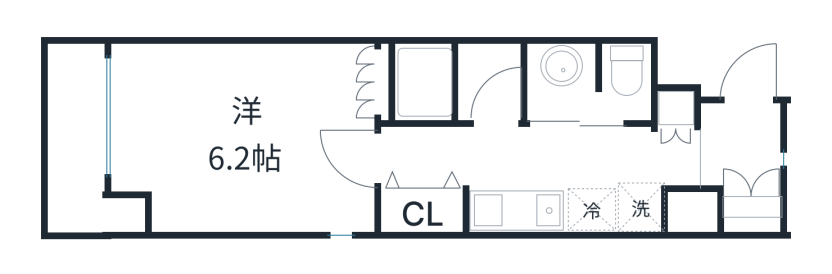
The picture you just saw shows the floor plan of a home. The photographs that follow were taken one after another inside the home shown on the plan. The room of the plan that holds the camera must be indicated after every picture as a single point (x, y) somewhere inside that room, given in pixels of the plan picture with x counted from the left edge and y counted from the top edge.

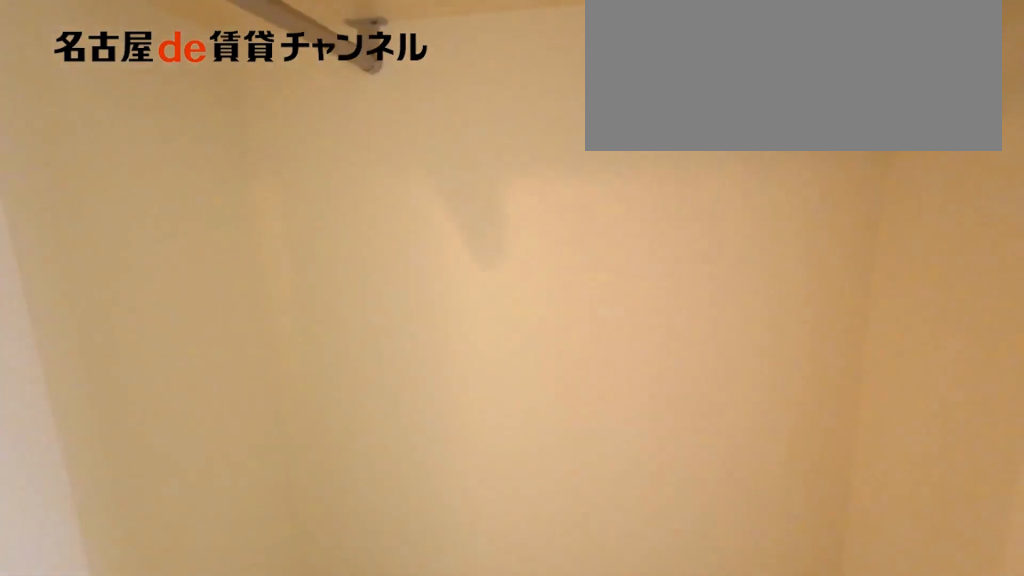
(424, 209)
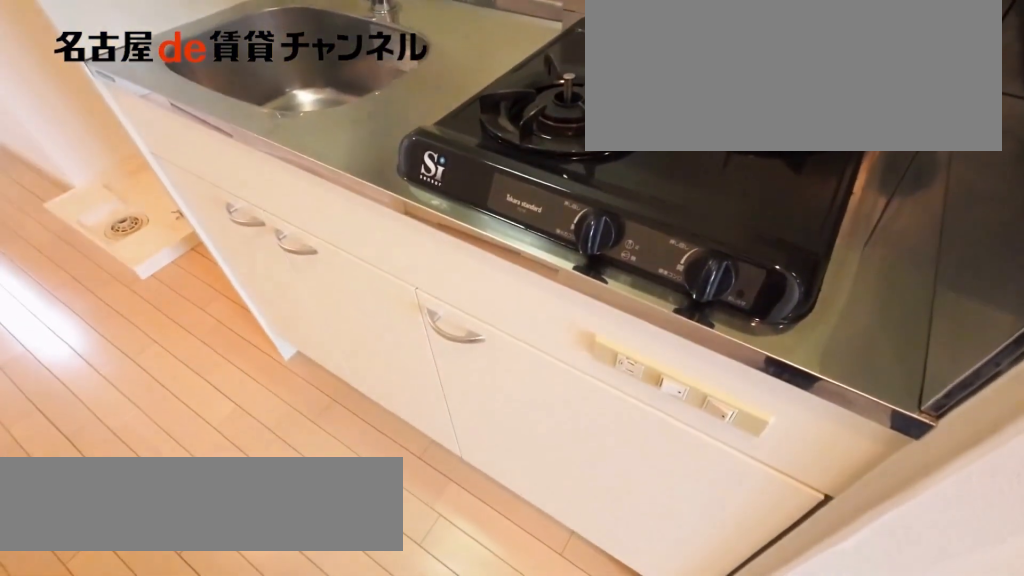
(538, 210)
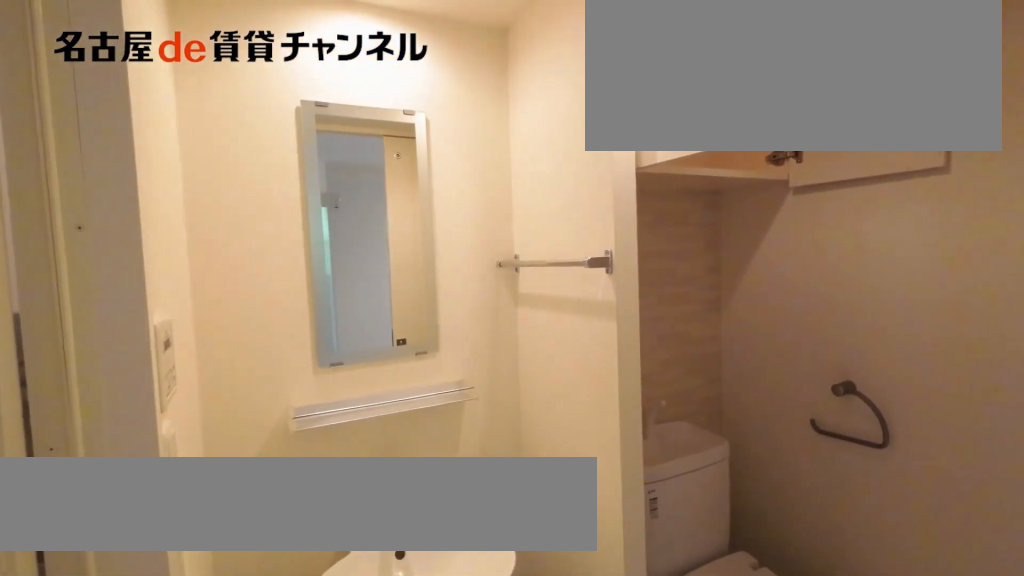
(589, 84)
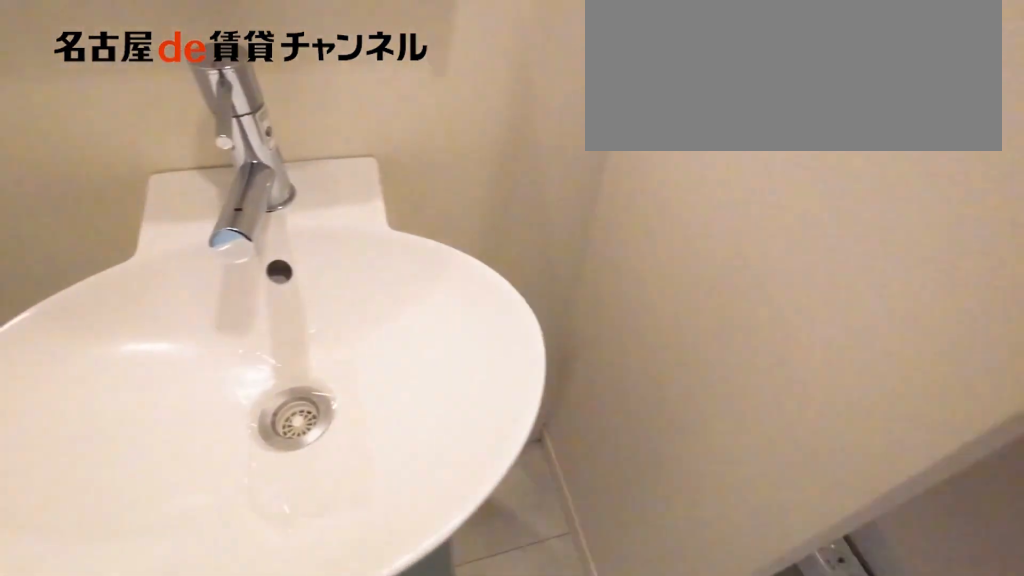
(589, 84)
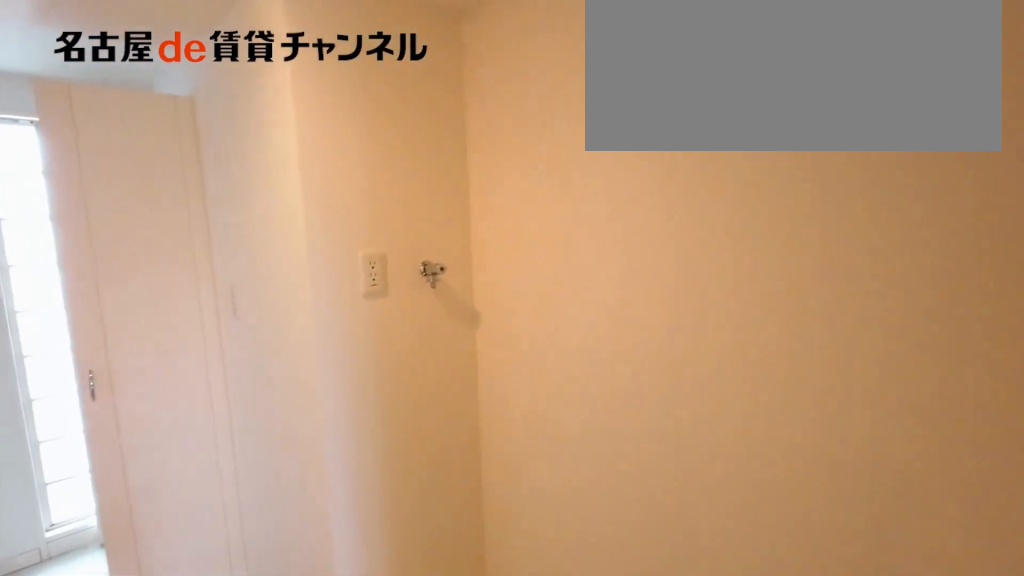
(641, 207)
